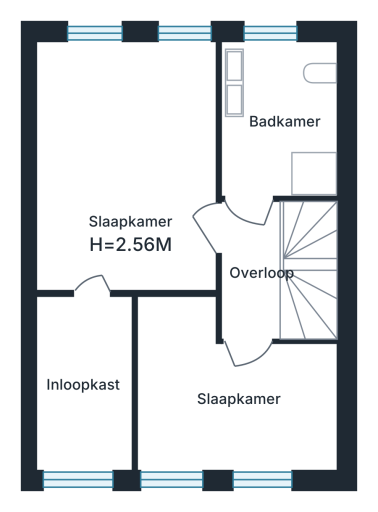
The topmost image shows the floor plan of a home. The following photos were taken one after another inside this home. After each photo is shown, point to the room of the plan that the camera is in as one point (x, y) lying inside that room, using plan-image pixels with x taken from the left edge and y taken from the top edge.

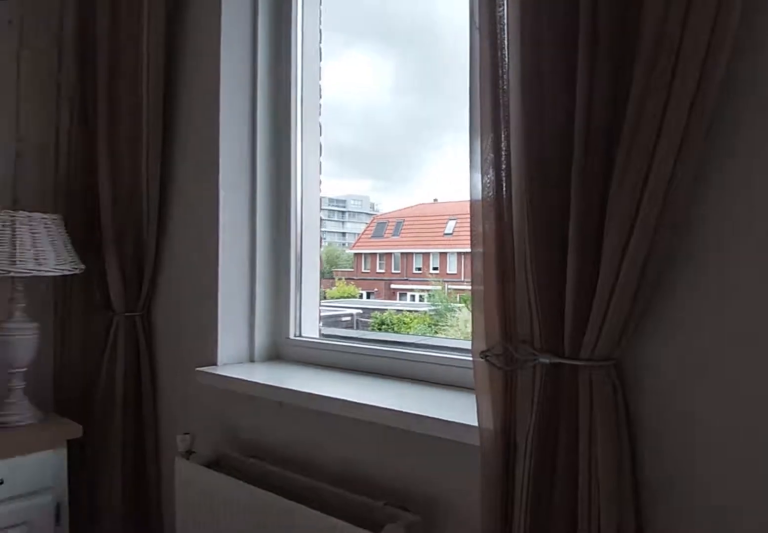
(127, 167)
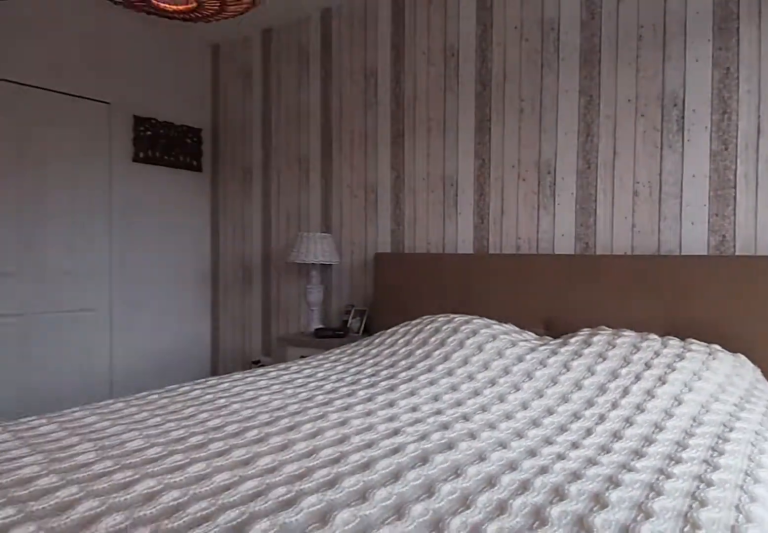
(127, 167)
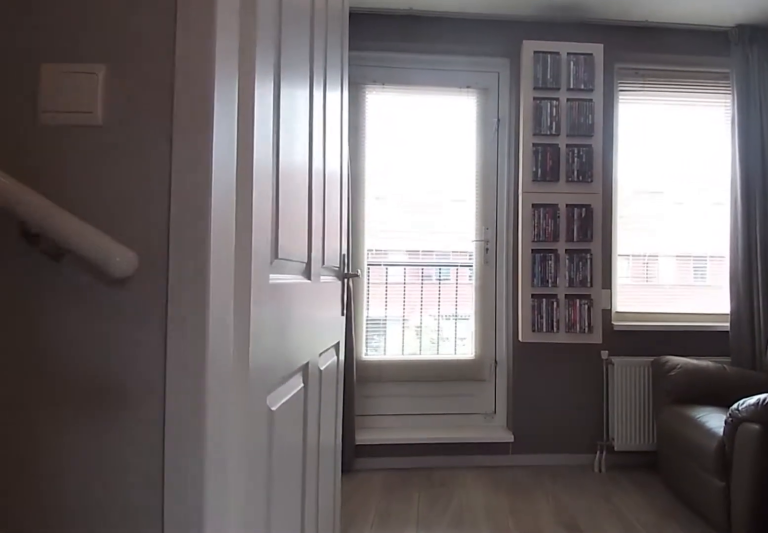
(250, 273)
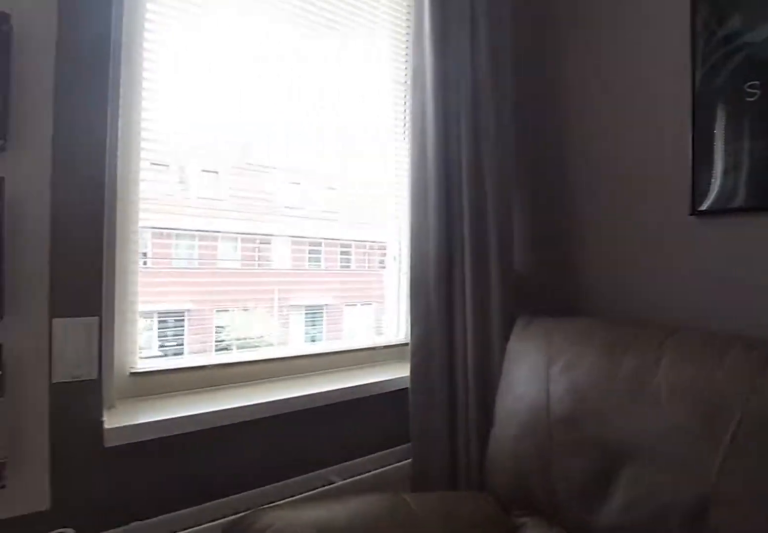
(246, 454)
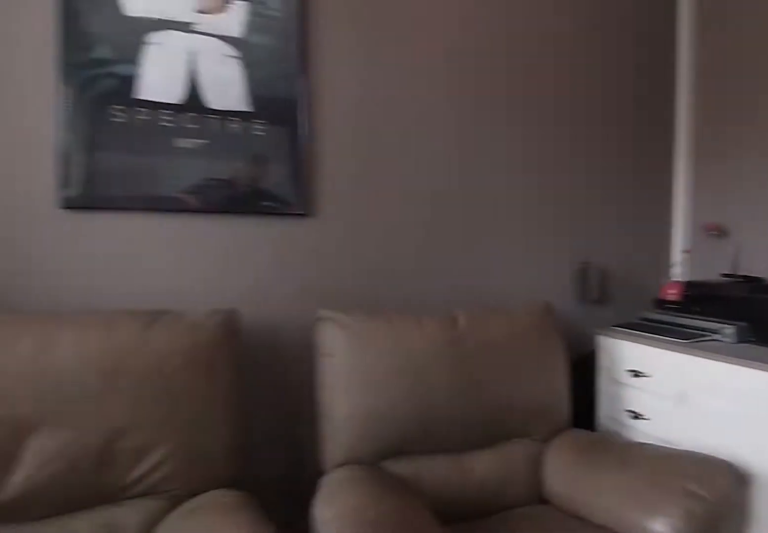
(246, 454)
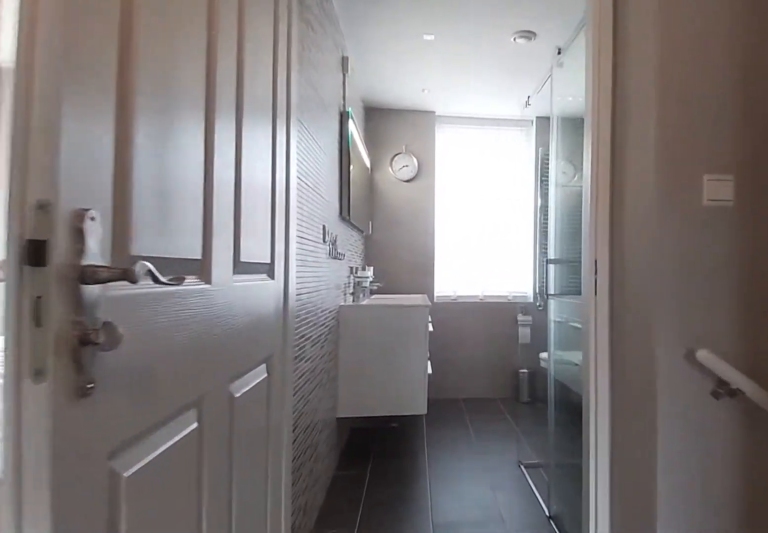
(250, 273)
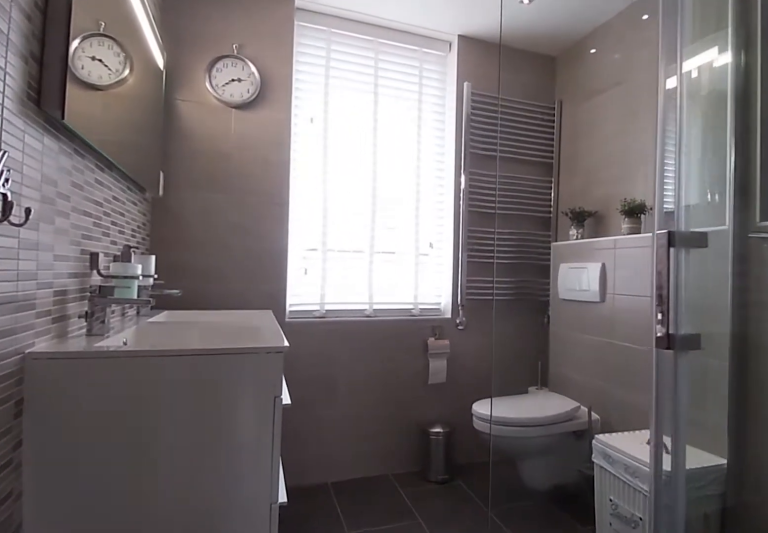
(279, 118)
